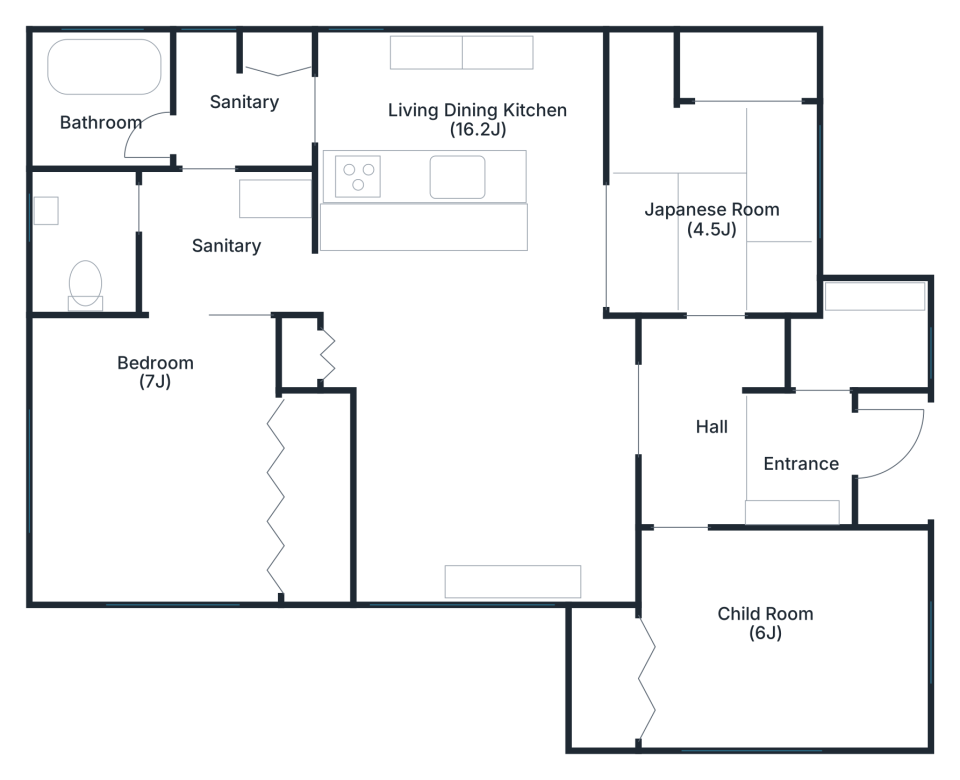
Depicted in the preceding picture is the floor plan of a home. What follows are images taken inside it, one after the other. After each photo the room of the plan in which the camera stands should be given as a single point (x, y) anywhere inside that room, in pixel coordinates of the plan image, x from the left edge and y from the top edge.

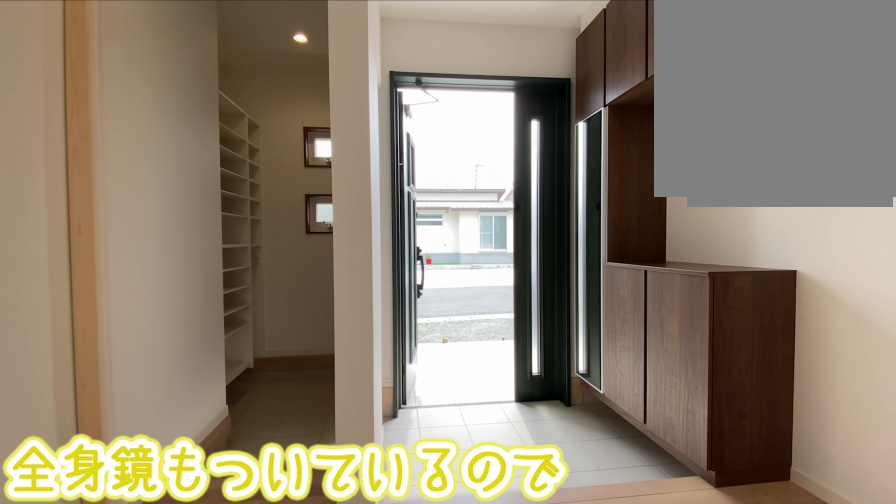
(796, 451)
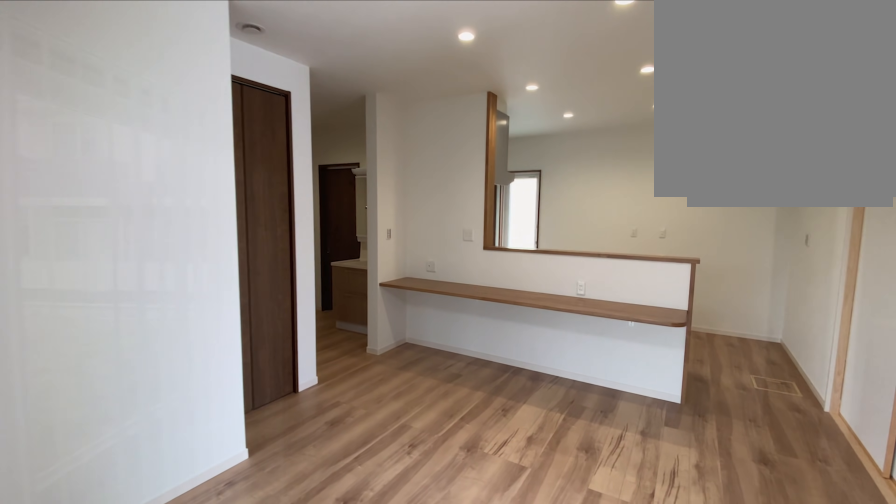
(483, 405)
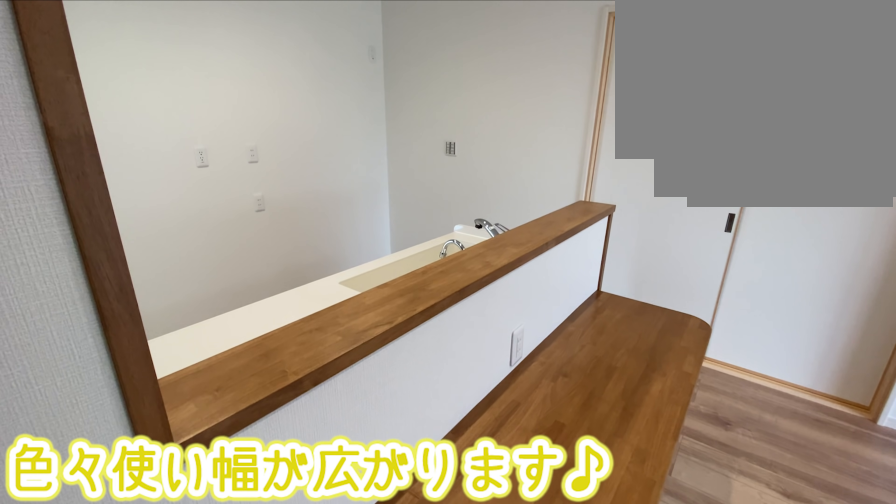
(483, 405)
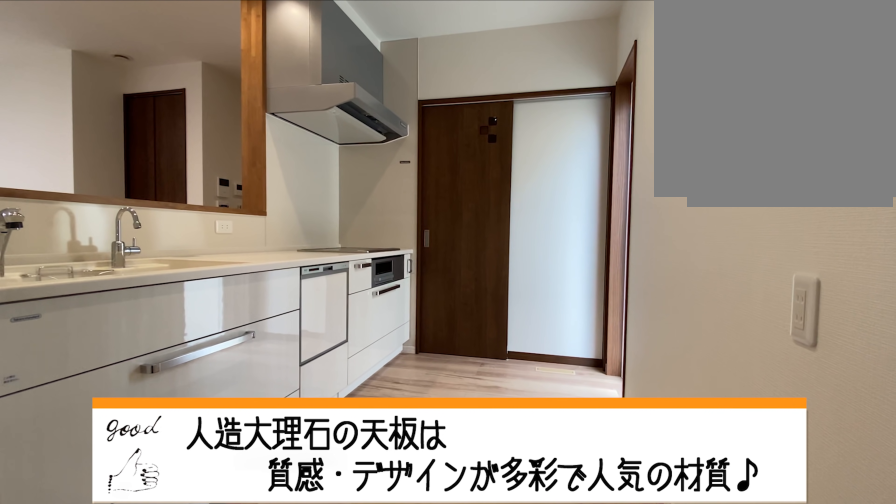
(428, 115)
